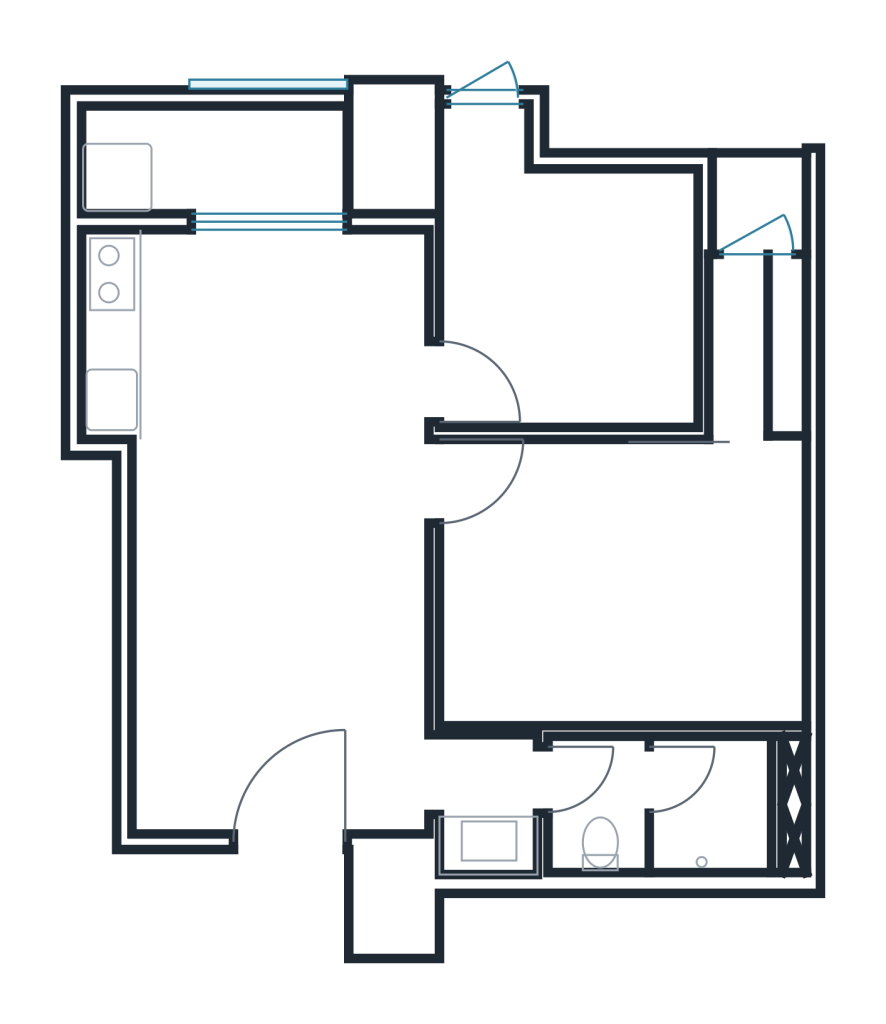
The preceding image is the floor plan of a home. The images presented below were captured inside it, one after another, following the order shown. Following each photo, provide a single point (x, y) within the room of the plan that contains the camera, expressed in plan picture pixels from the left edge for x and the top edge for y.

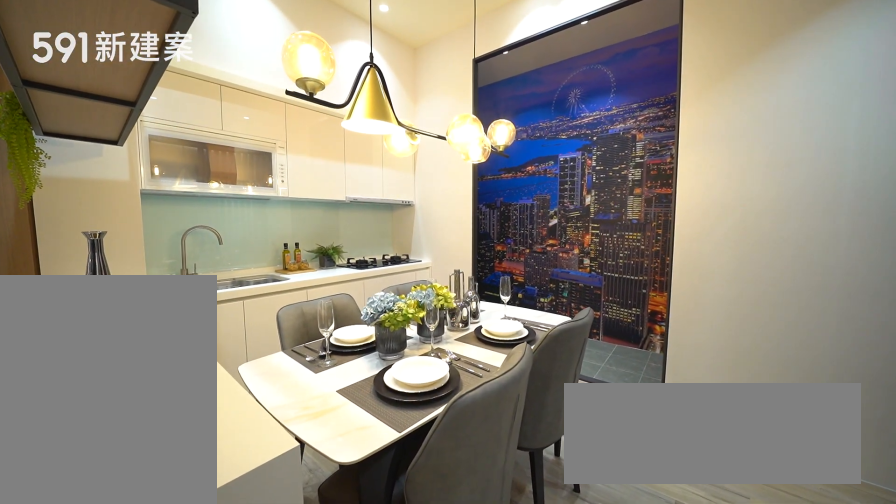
(286, 329)
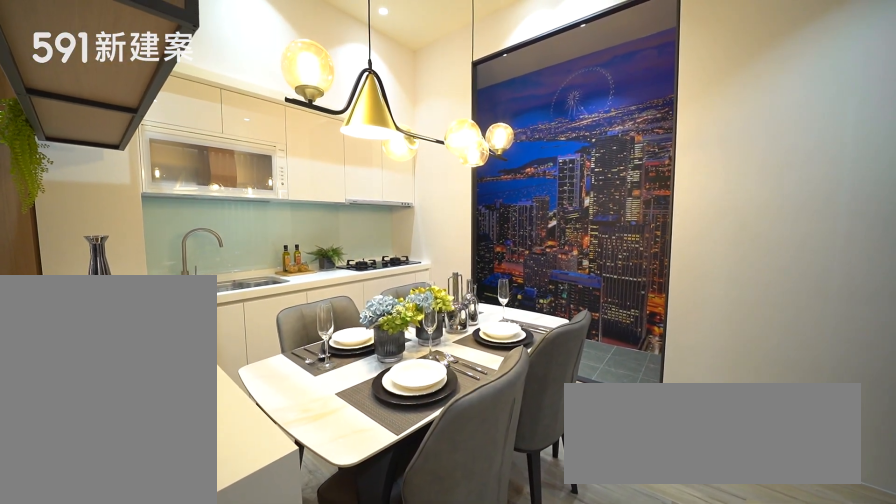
(286, 329)
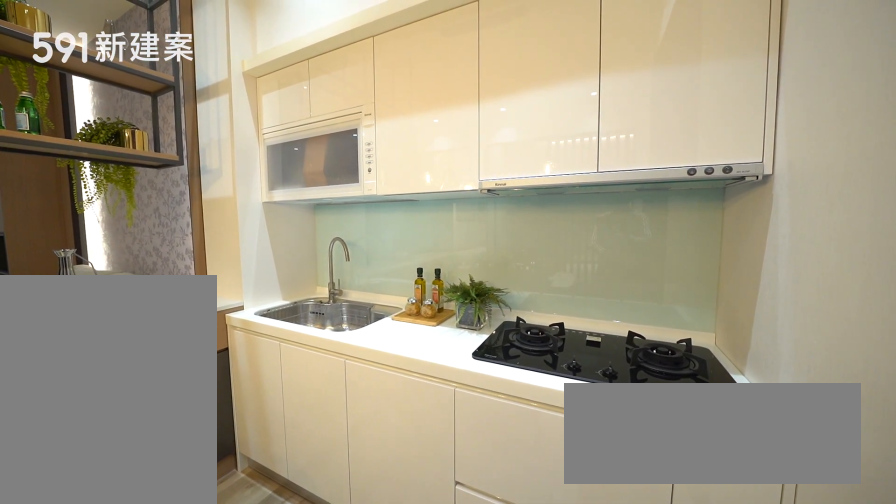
(141, 339)
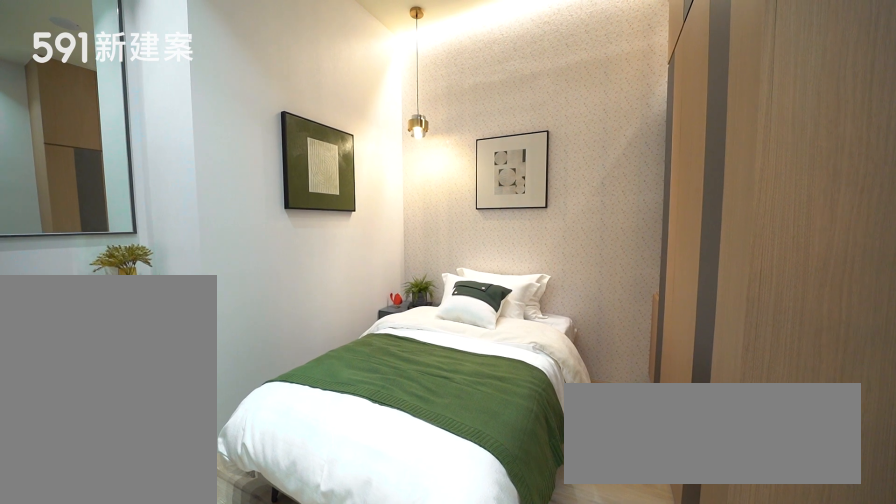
(574, 294)
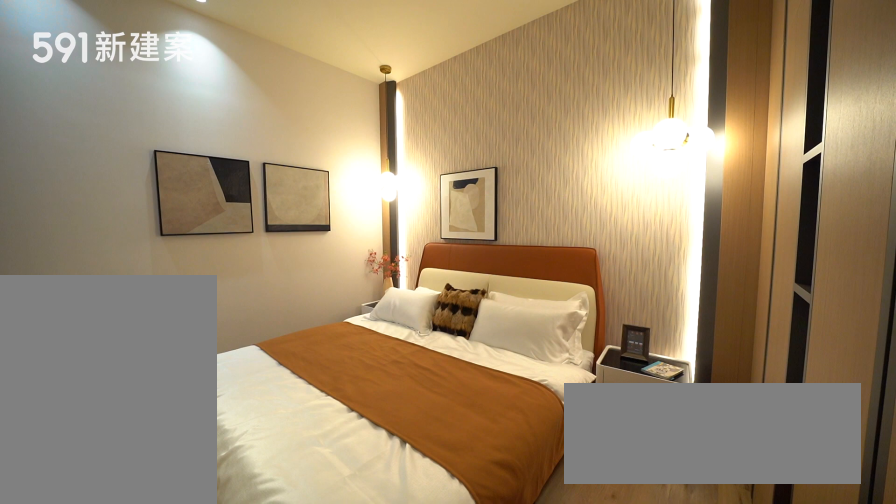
(623, 577)
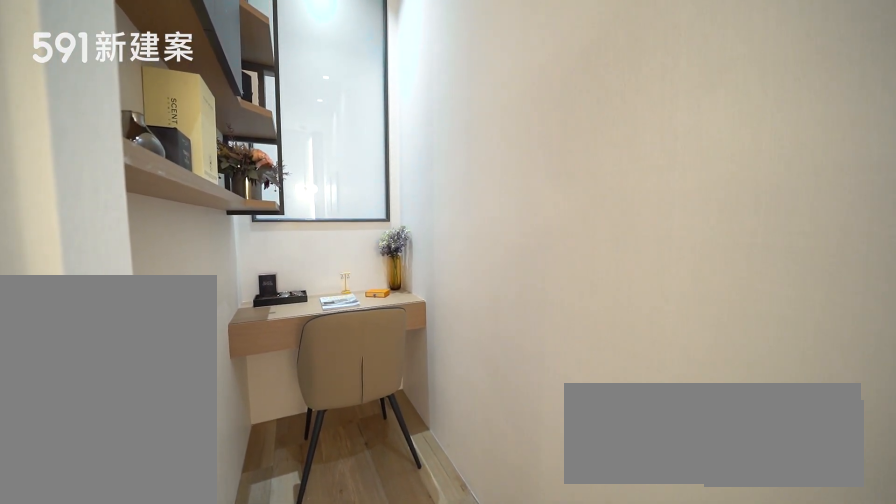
(753, 335)
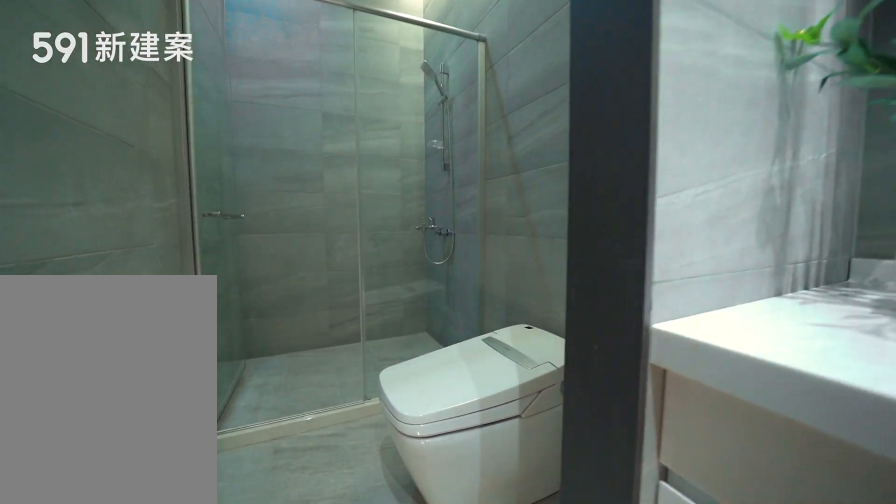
(632, 809)
